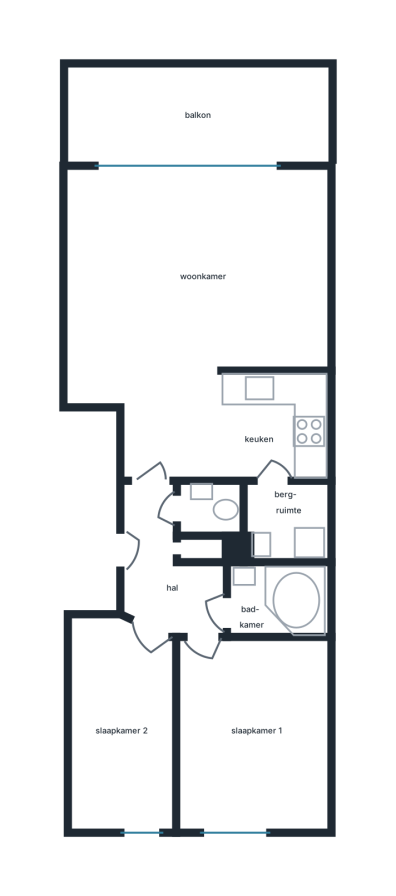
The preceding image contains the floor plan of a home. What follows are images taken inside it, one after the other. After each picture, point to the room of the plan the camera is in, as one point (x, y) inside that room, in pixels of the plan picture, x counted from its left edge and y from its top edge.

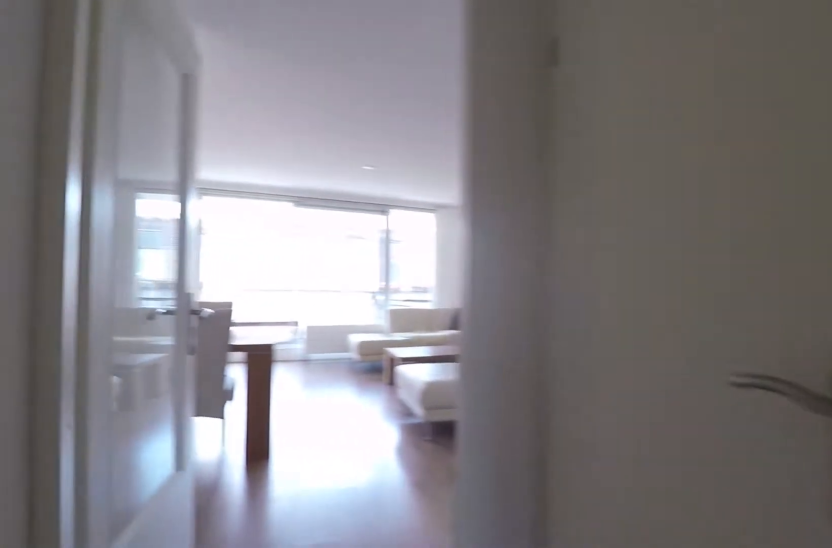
(167, 569)
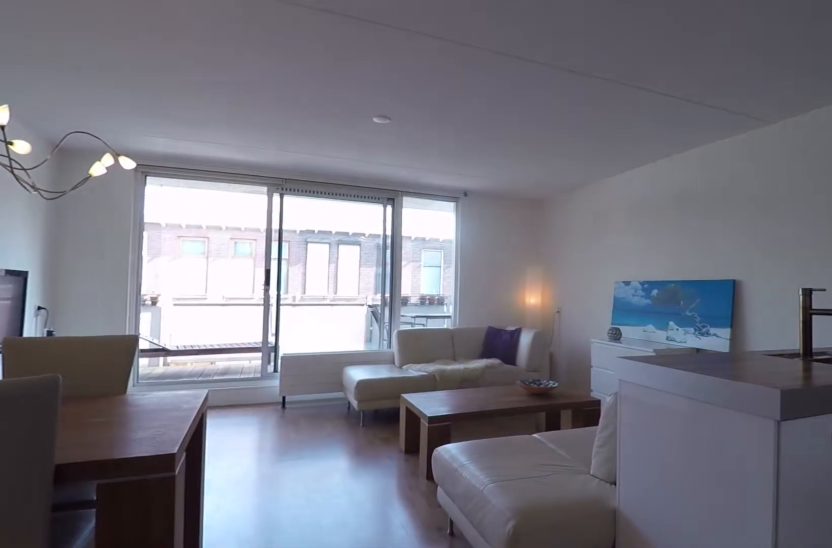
(213, 421)
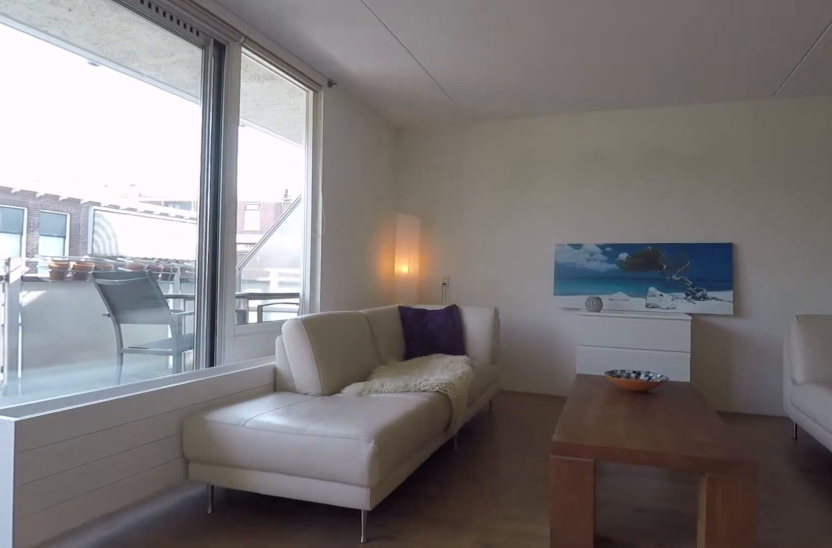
(198, 270)
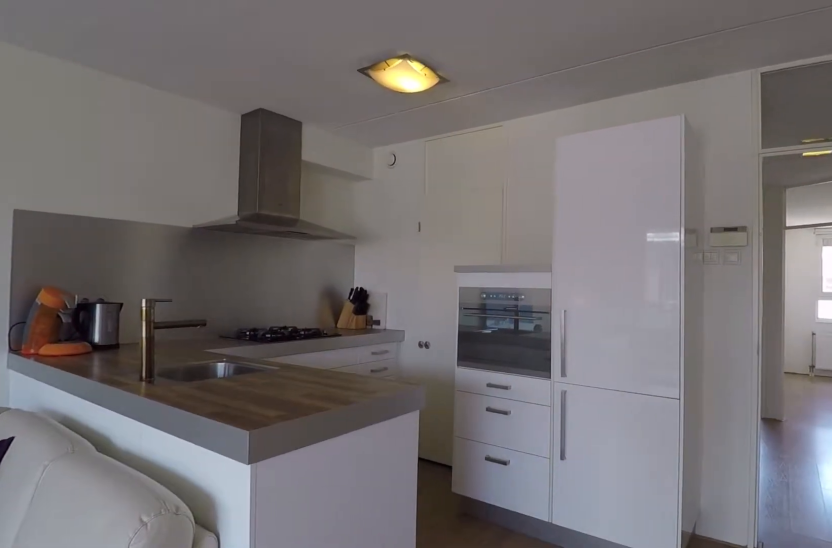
(198, 270)
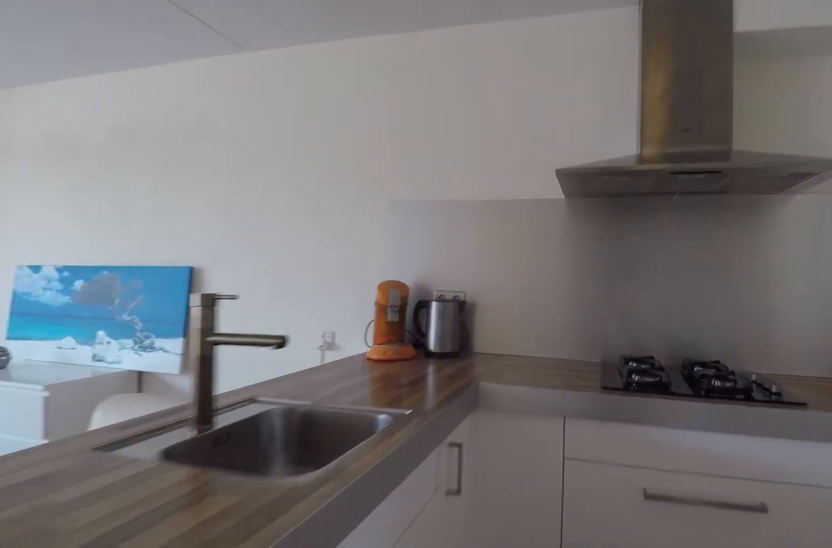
(214, 421)
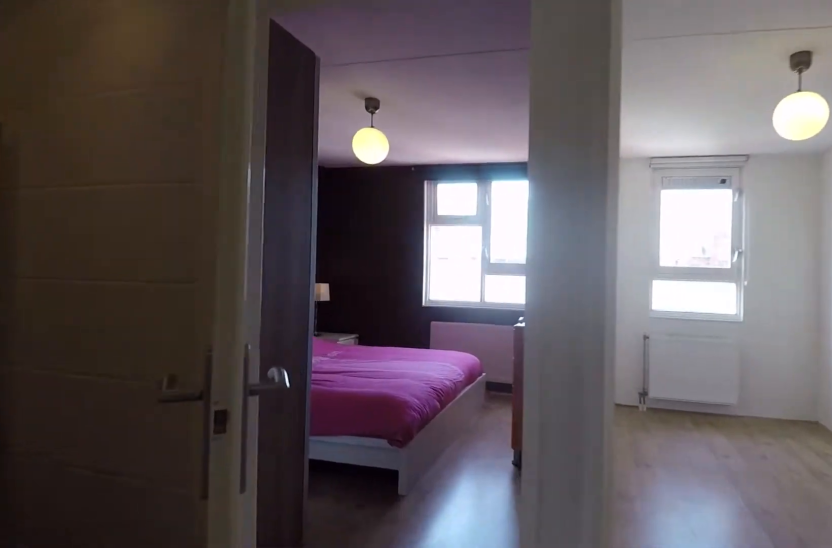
(167, 569)
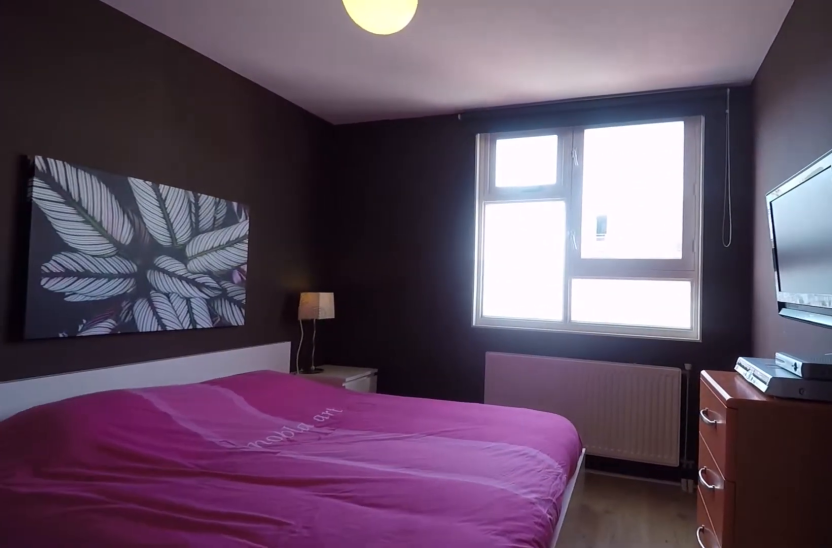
(250, 734)
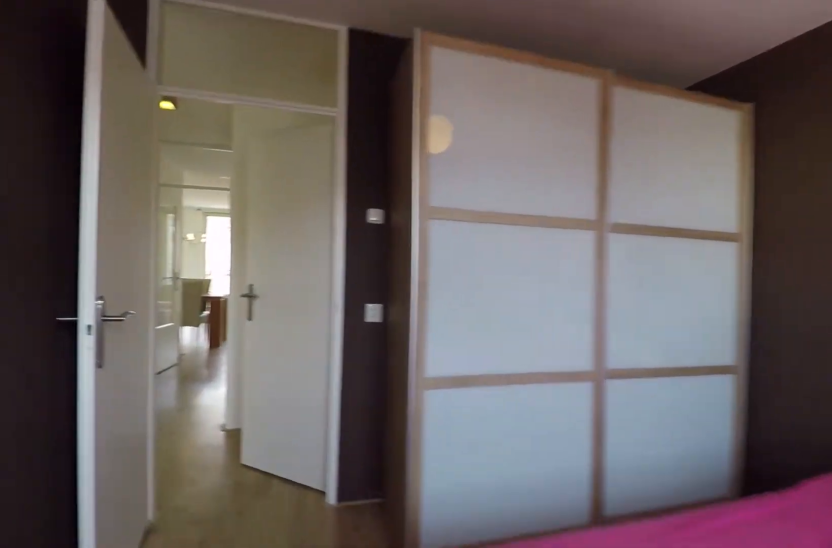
(250, 734)
